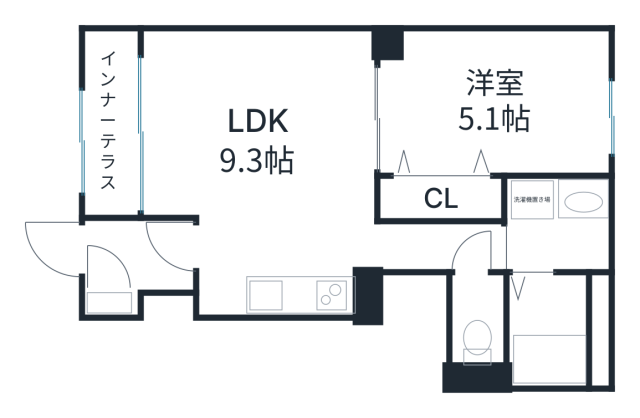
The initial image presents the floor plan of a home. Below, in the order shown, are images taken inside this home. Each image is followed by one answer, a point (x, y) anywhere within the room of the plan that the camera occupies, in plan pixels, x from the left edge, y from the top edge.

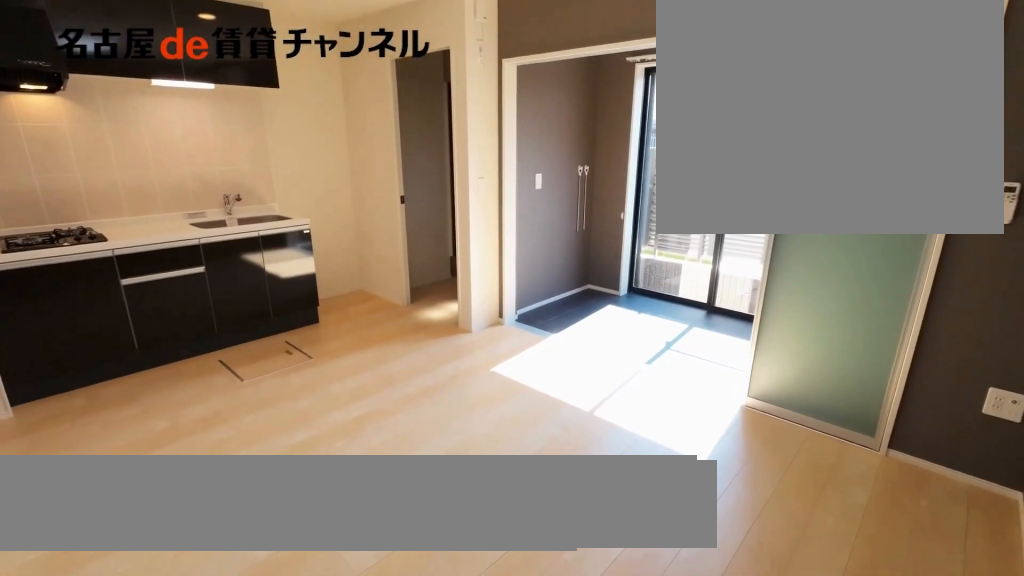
(266, 166)
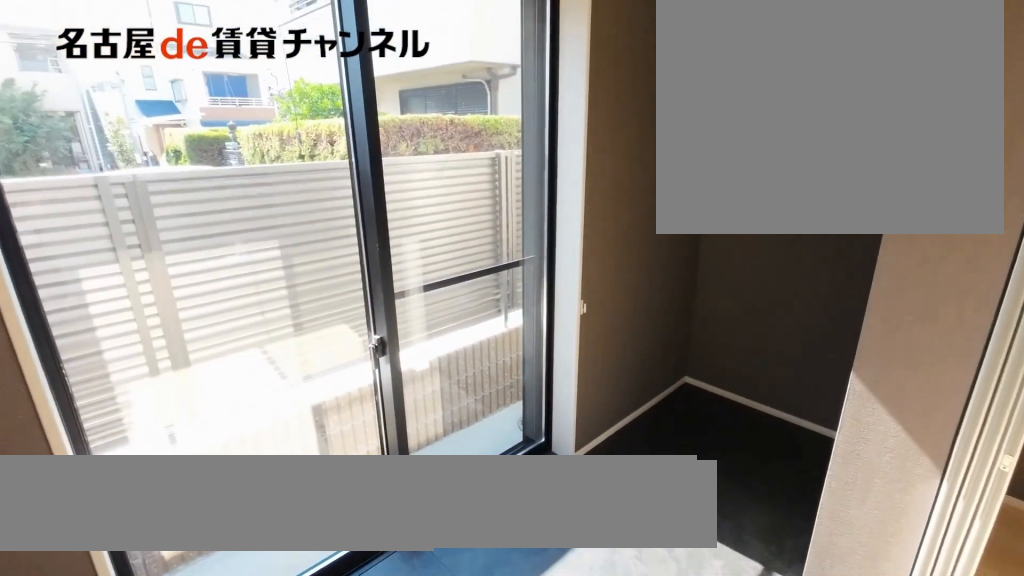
(110, 125)
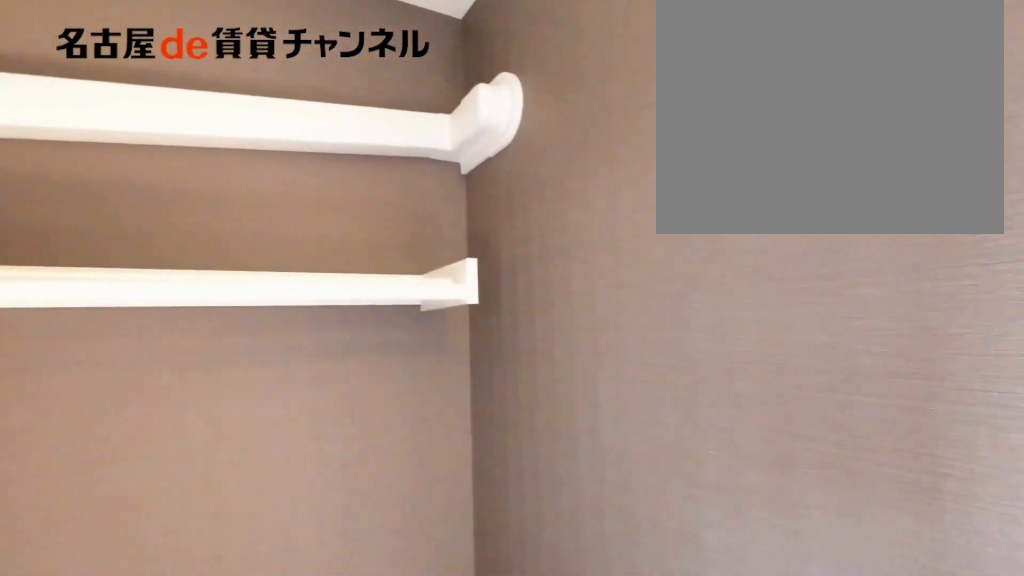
(110, 125)
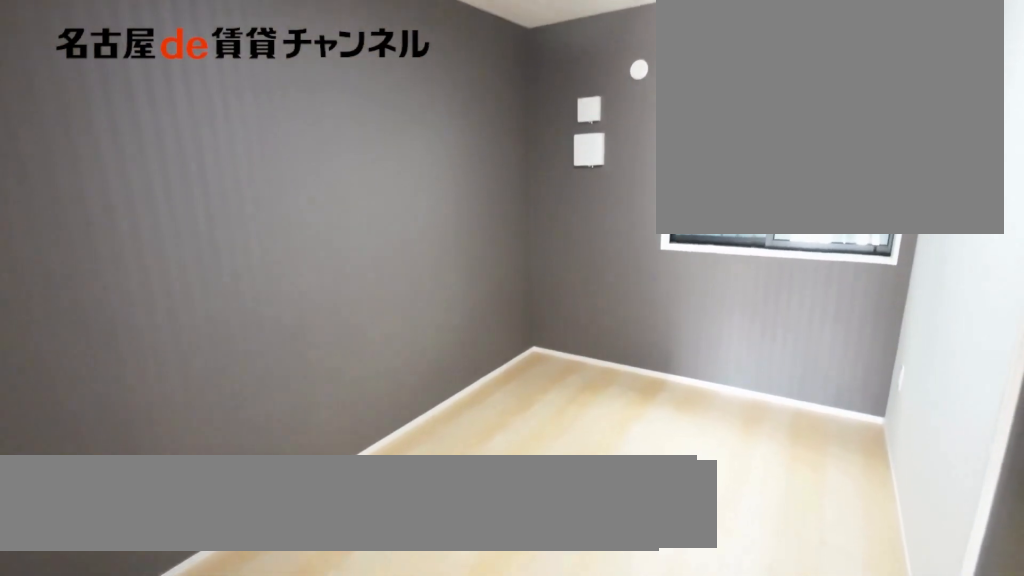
(491, 103)
